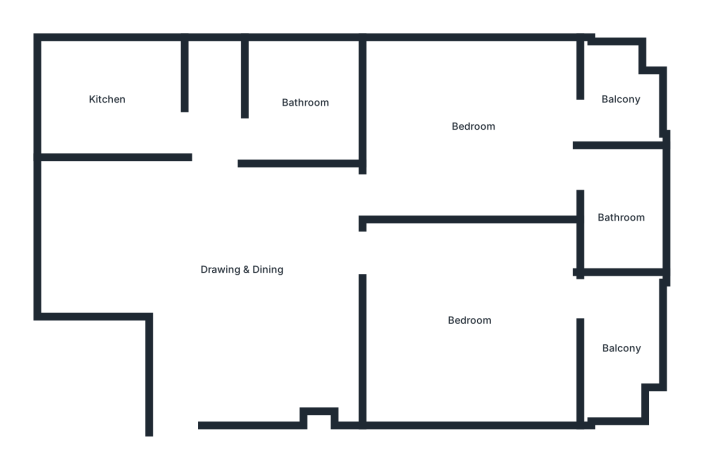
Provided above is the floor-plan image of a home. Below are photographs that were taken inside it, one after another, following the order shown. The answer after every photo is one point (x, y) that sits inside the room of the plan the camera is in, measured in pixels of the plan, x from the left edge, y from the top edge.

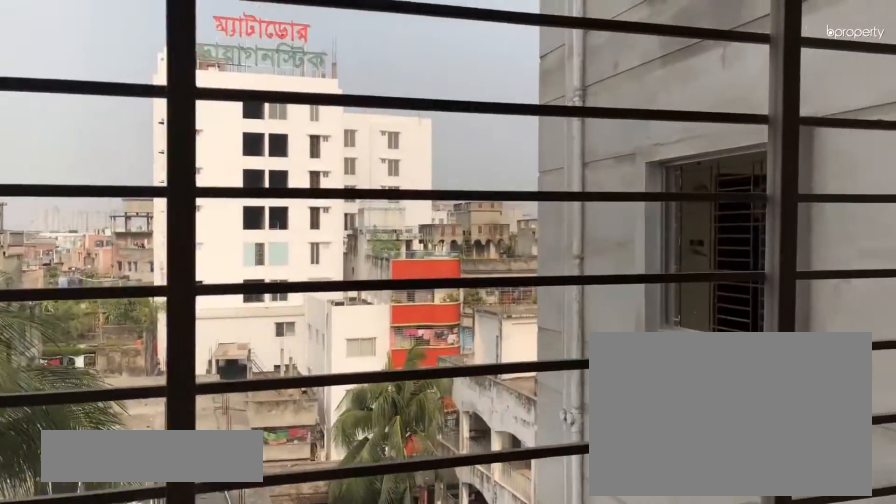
(621, 349)
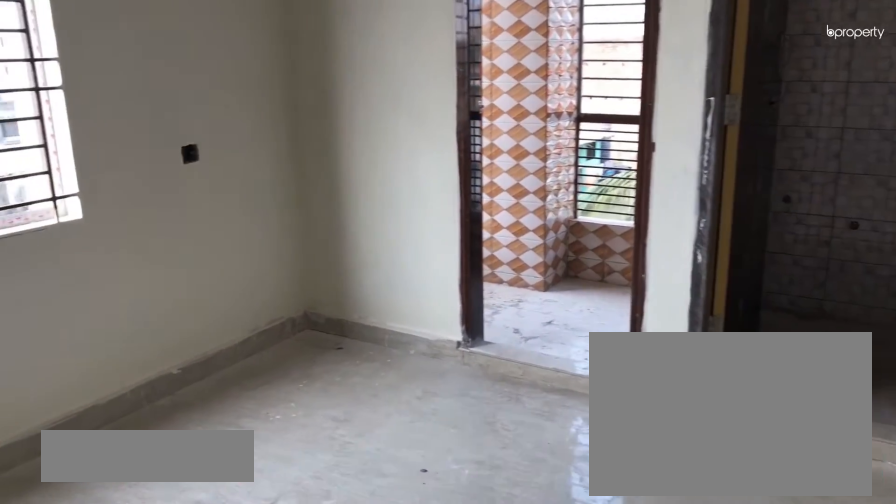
(473, 127)
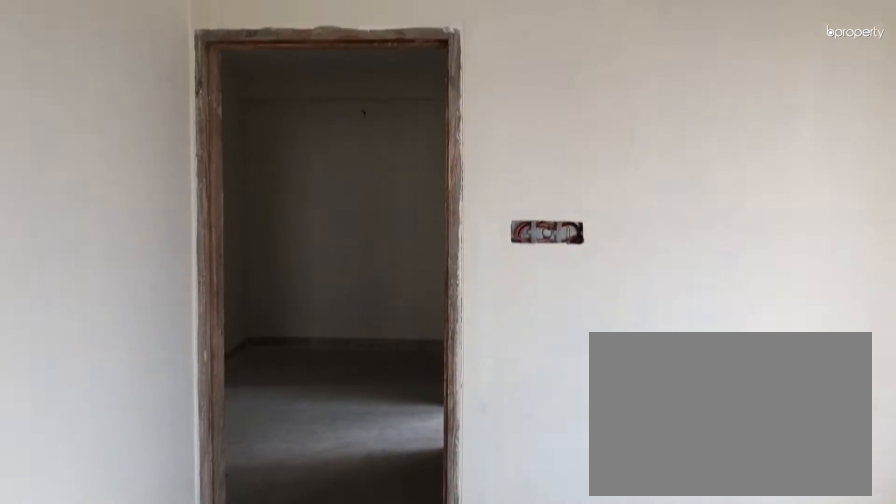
(473, 127)
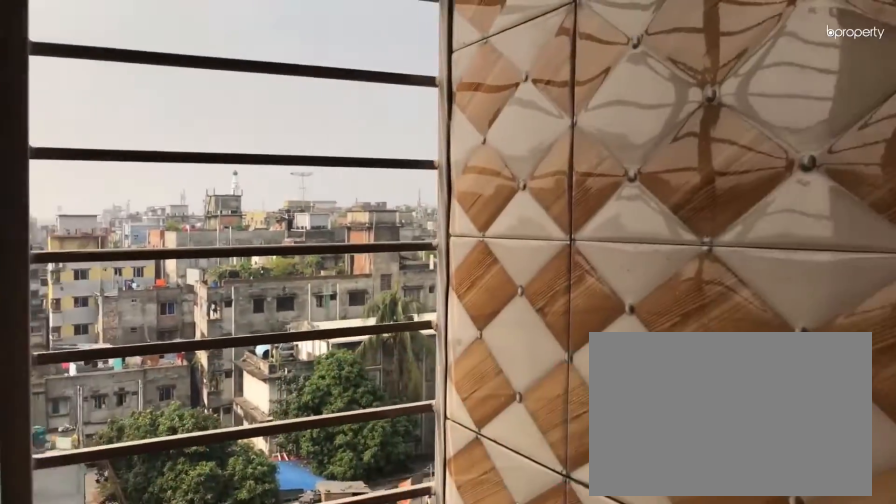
(623, 99)
